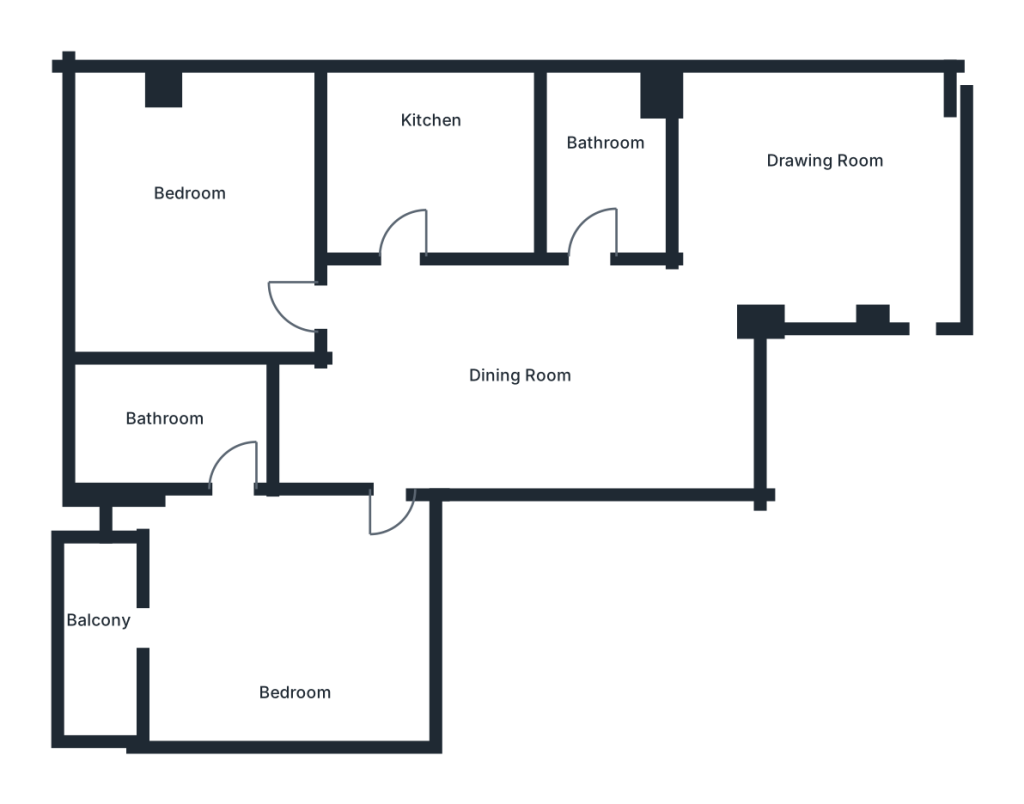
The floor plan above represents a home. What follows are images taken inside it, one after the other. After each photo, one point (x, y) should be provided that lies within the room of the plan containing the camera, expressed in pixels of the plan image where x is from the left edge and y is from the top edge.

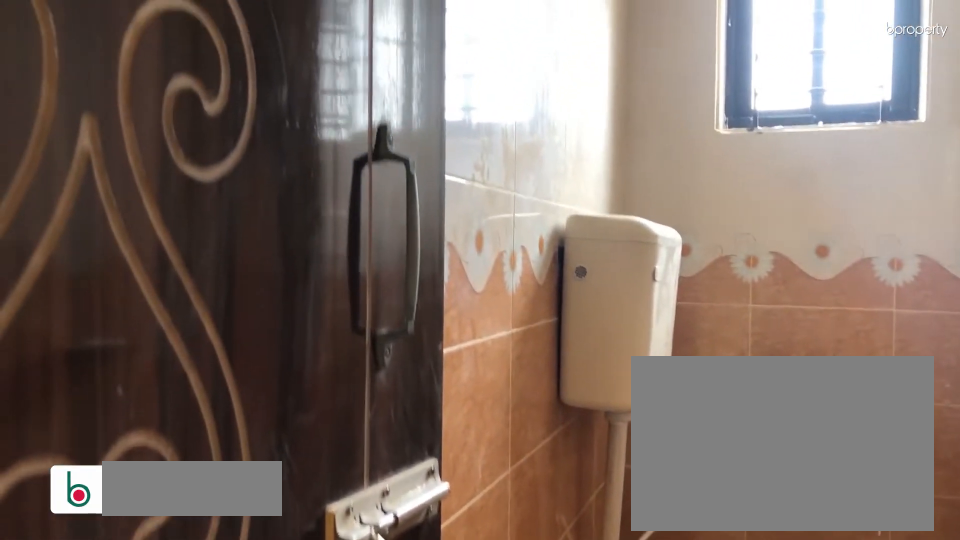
(616, 143)
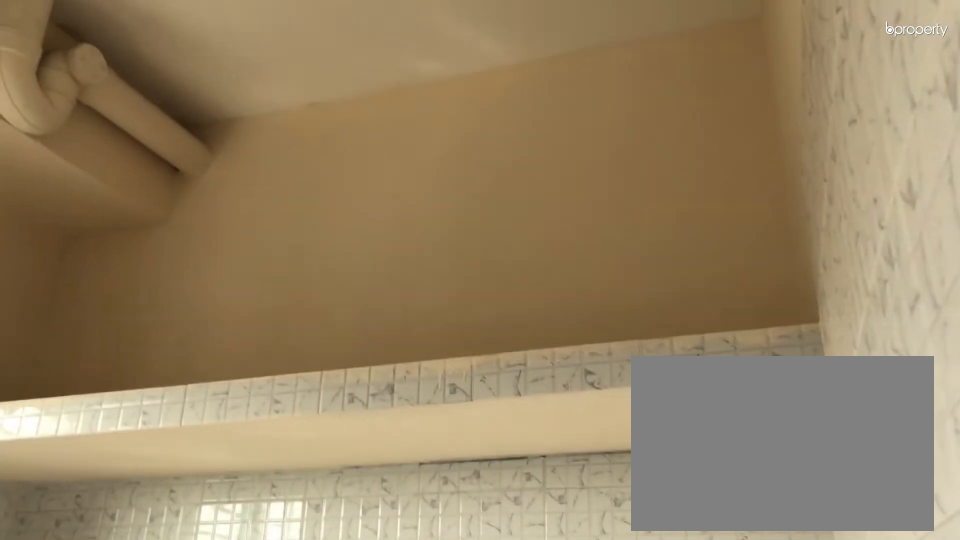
(436, 159)
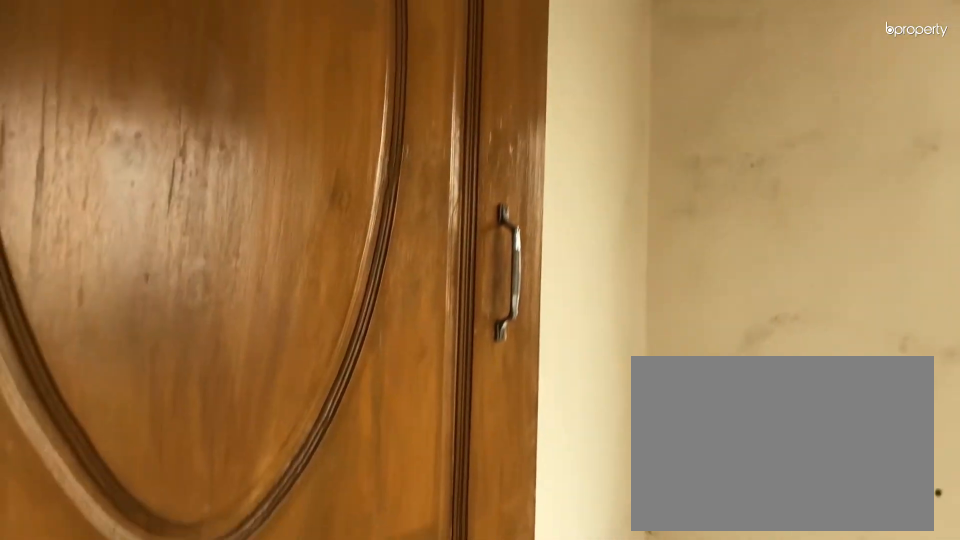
(199, 216)
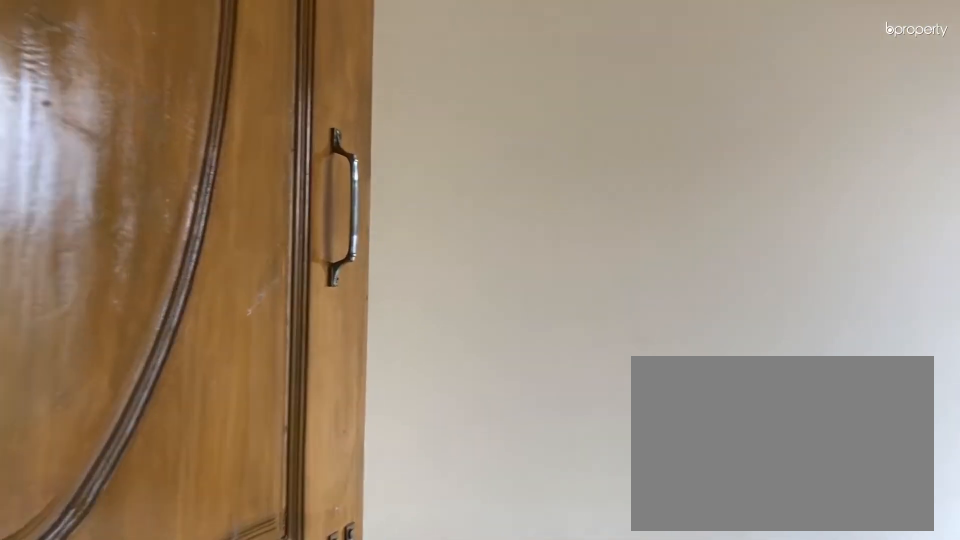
(291, 623)
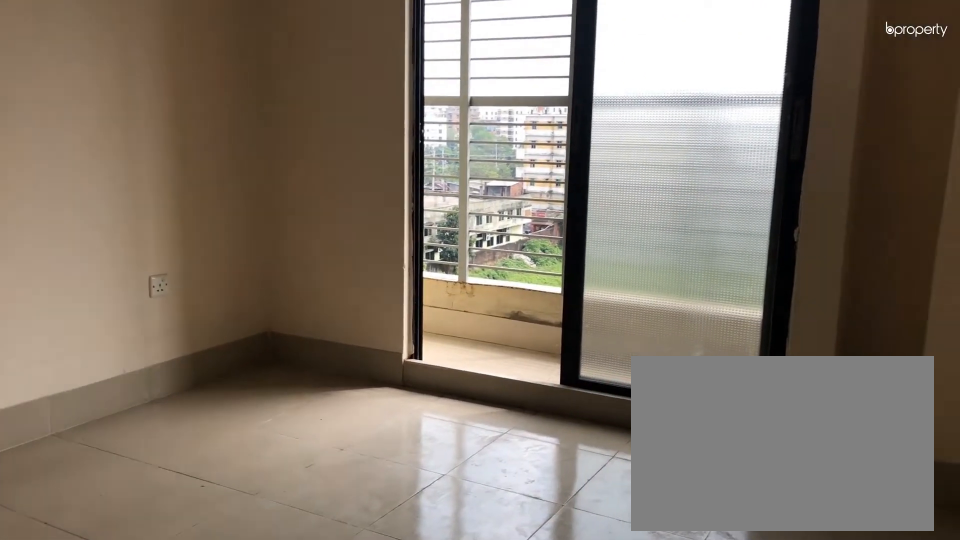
(291, 623)
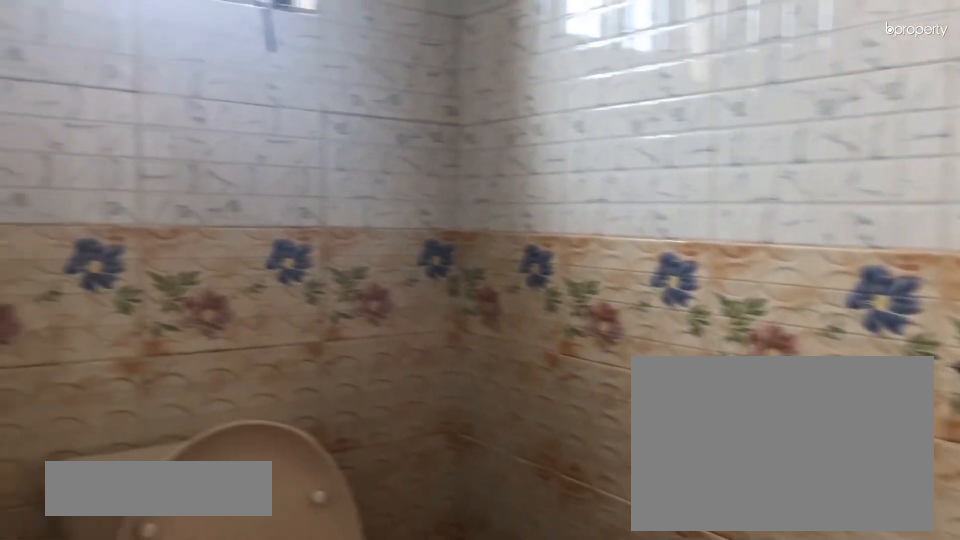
(142, 402)
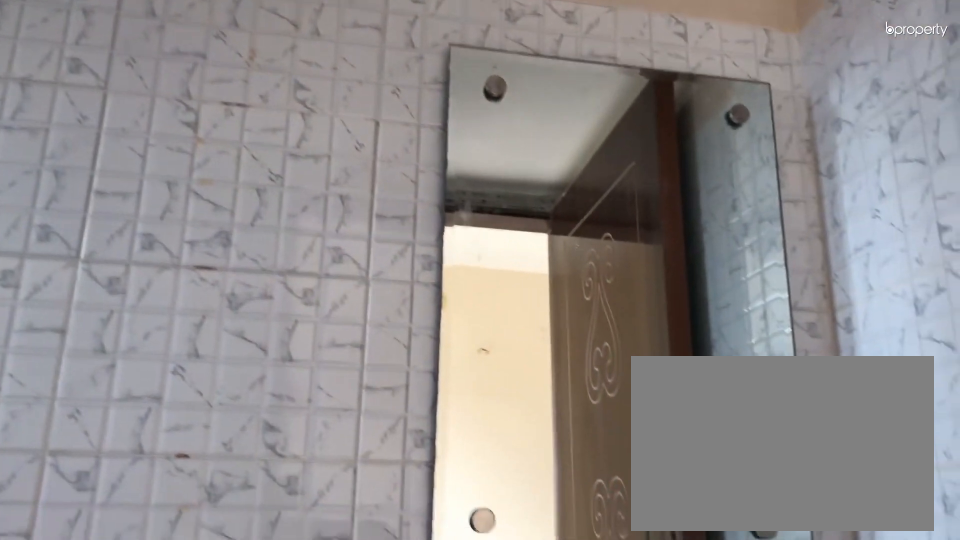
(142, 402)
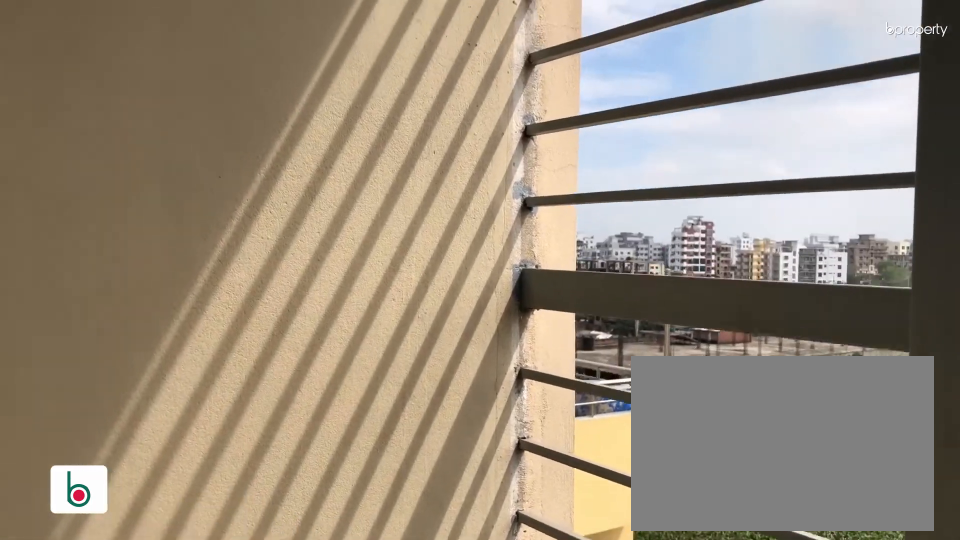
(111, 628)
